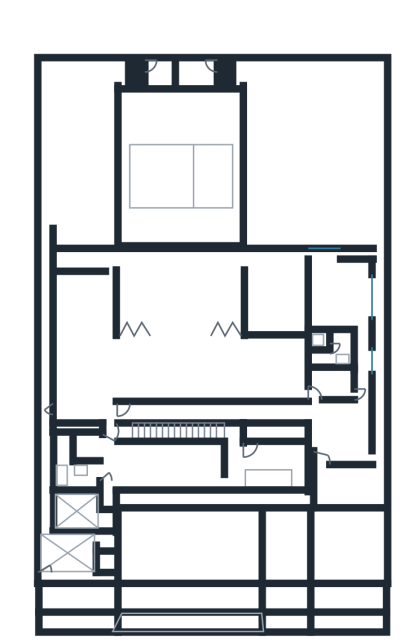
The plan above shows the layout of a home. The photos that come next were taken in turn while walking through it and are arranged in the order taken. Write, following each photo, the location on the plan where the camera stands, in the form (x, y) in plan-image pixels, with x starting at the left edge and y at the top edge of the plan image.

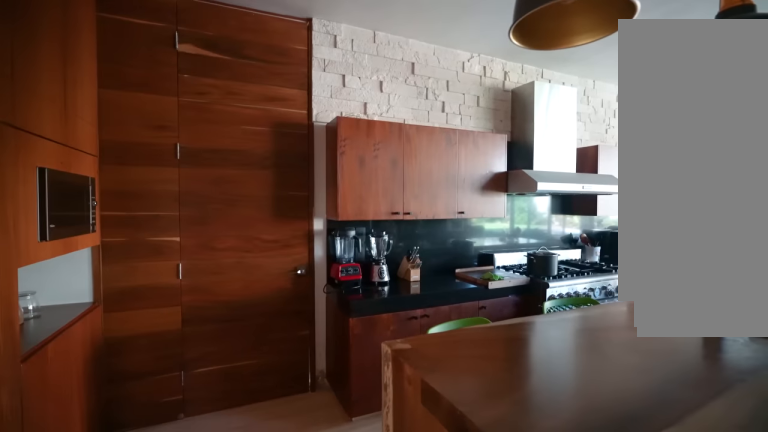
(113, 413)
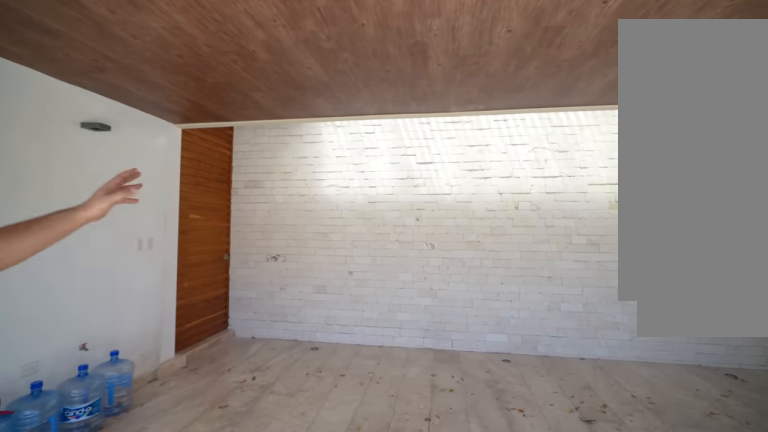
(157, 528)
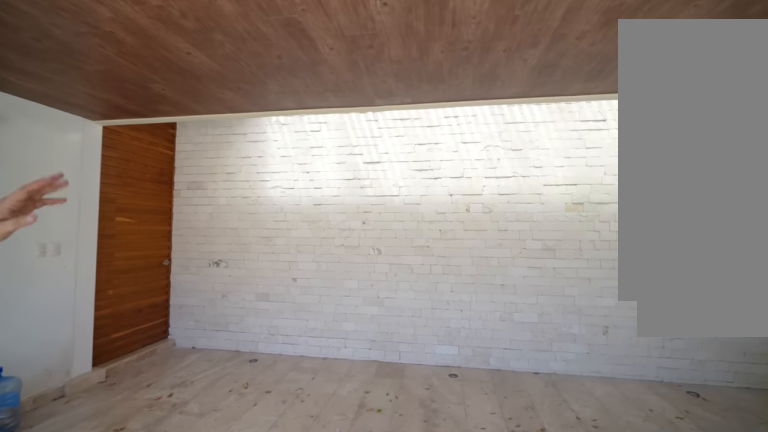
(160, 536)
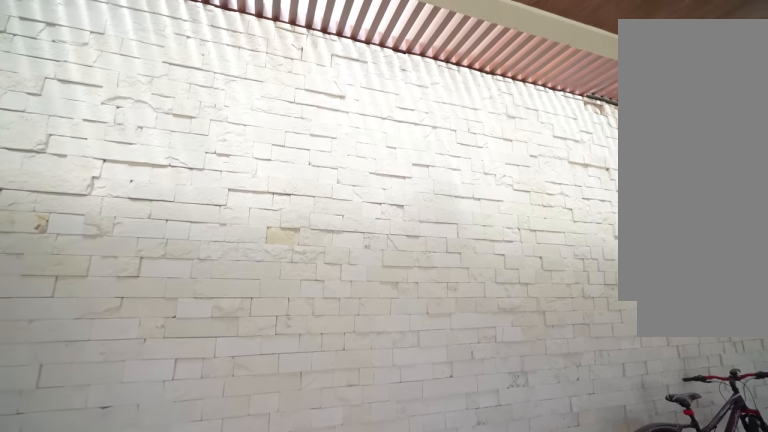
(167, 545)
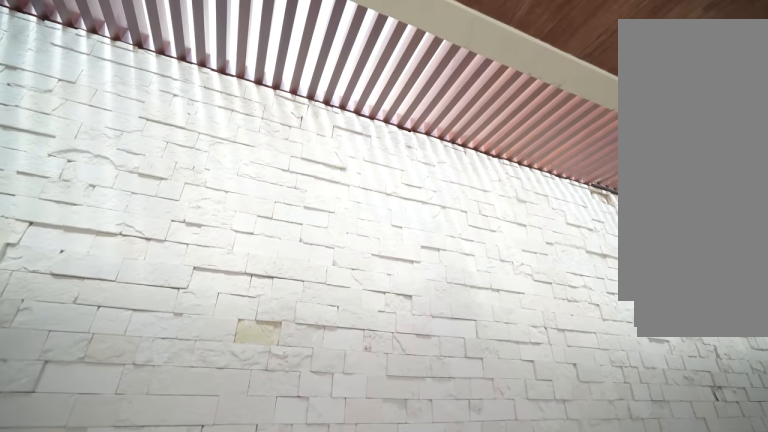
(160, 526)
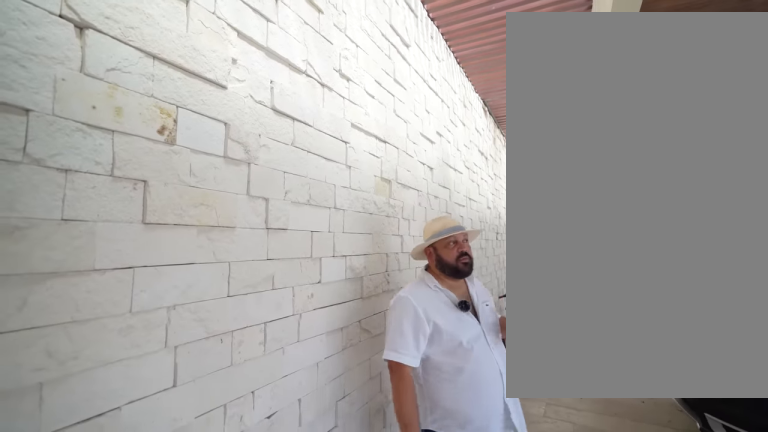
(162, 512)
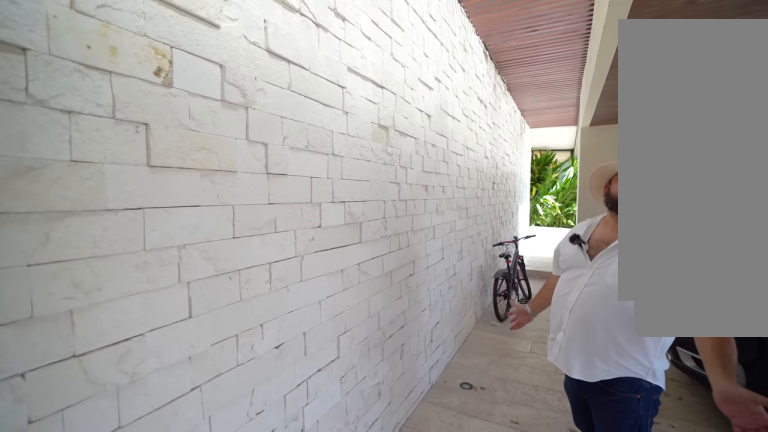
(156, 509)
